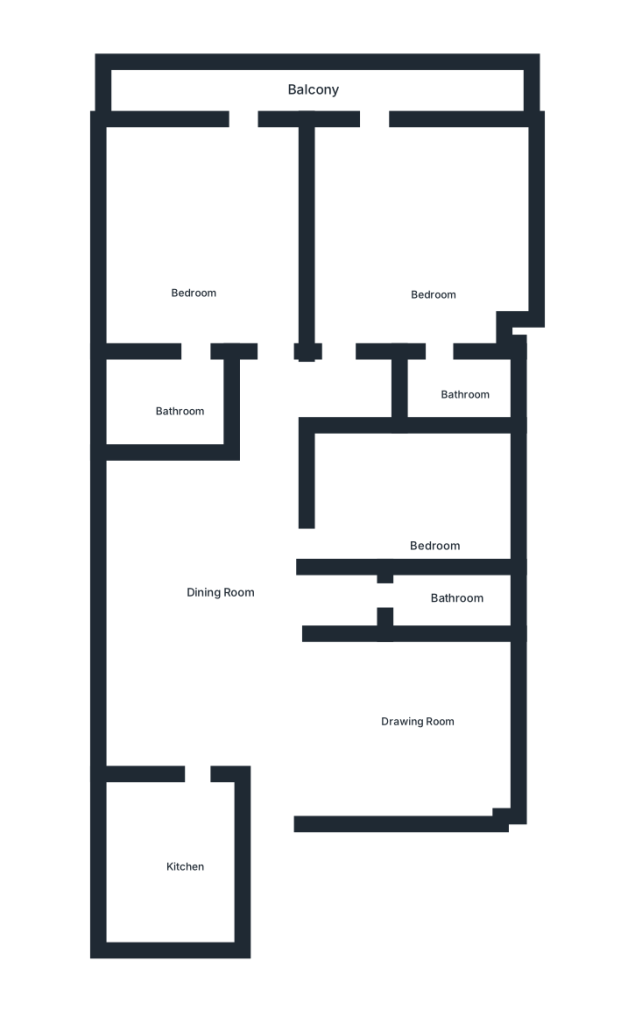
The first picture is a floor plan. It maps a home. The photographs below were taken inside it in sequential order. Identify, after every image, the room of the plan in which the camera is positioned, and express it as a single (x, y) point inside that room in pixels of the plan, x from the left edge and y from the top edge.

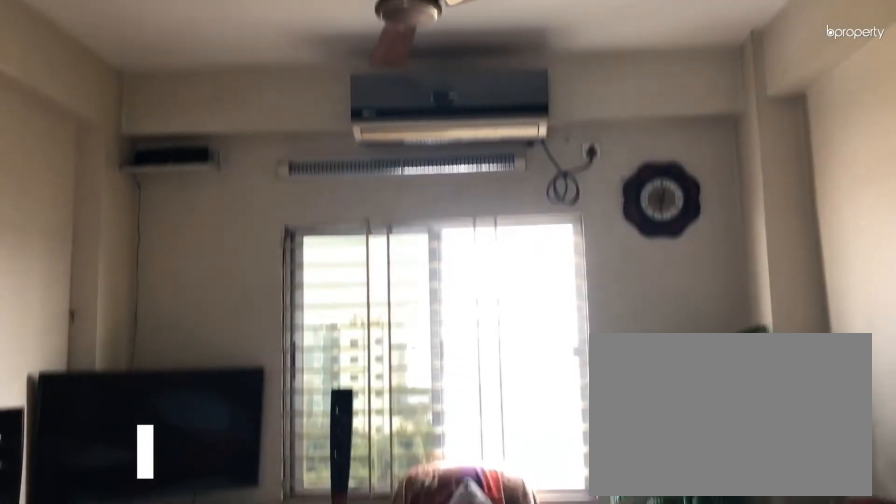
(405, 737)
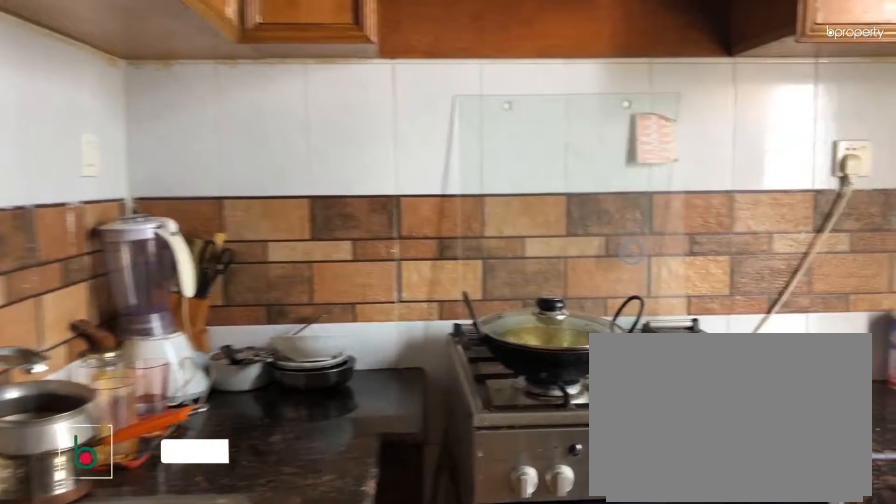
(167, 866)
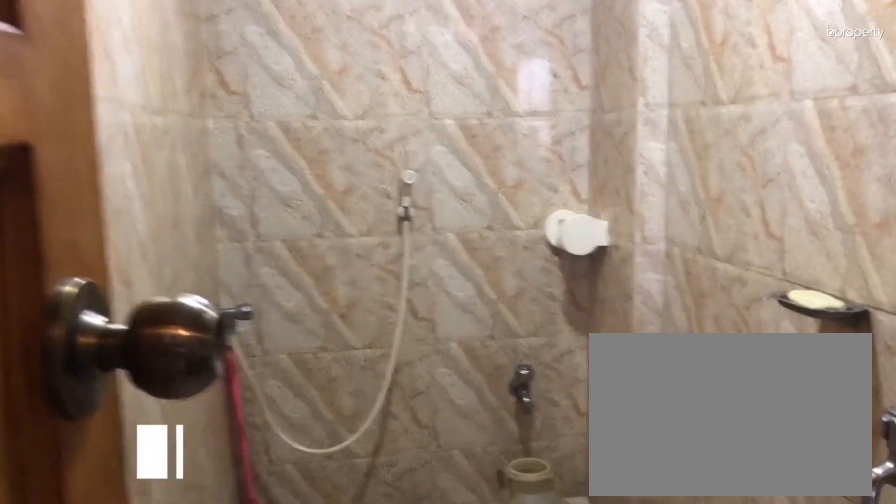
(443, 603)
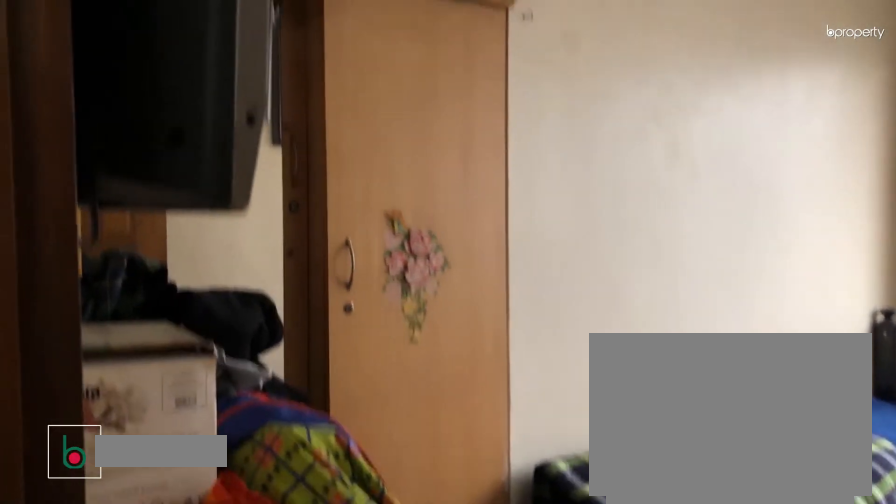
(431, 506)
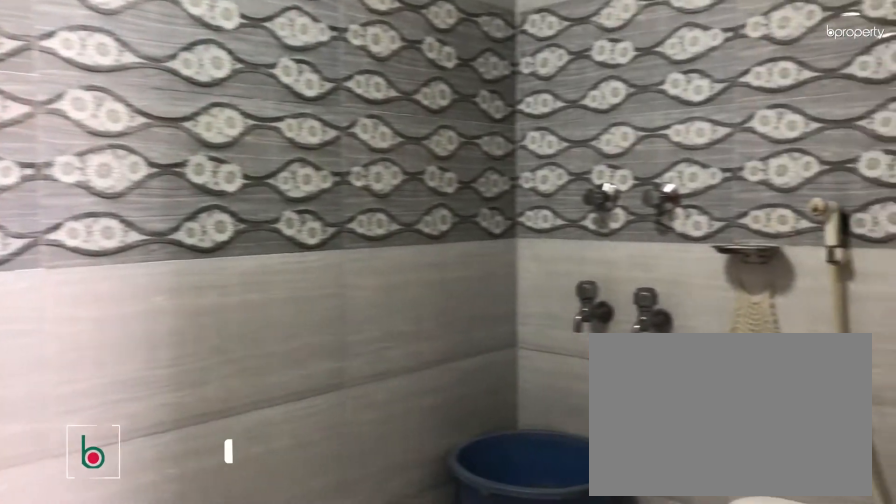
(450, 395)
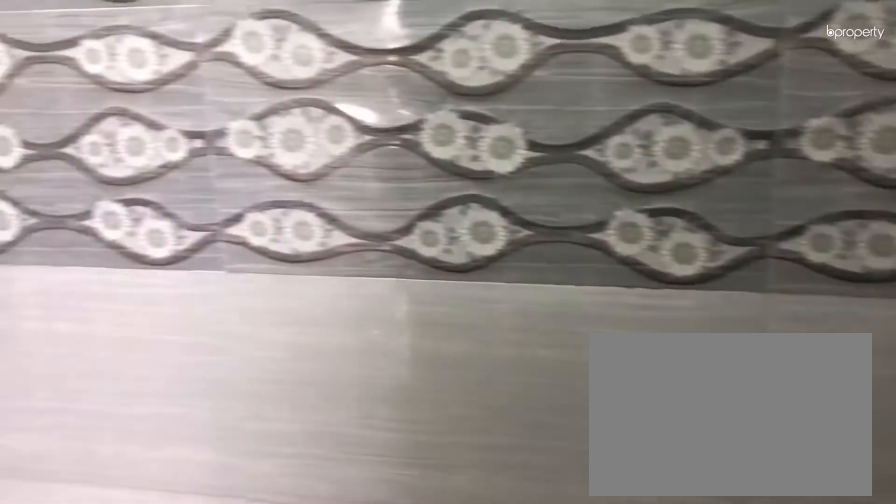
(450, 395)
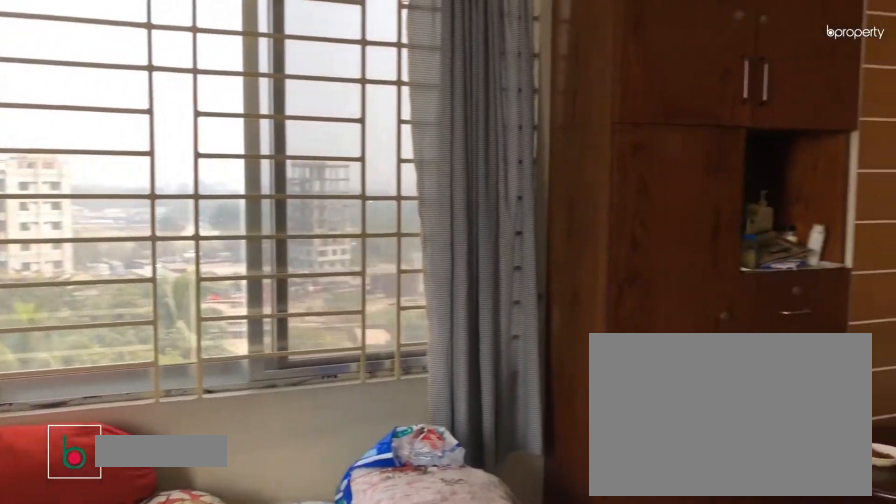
(202, 225)
